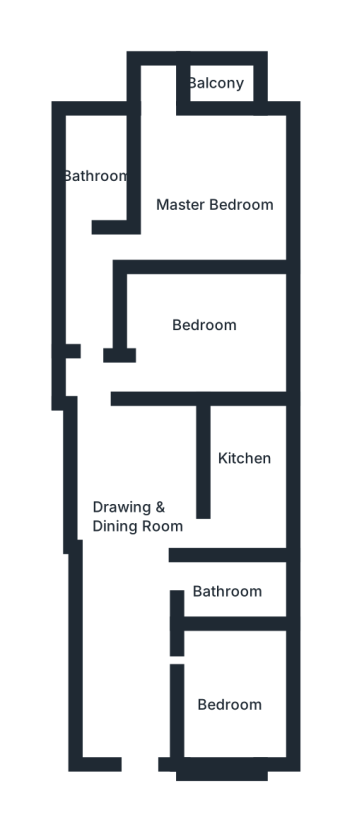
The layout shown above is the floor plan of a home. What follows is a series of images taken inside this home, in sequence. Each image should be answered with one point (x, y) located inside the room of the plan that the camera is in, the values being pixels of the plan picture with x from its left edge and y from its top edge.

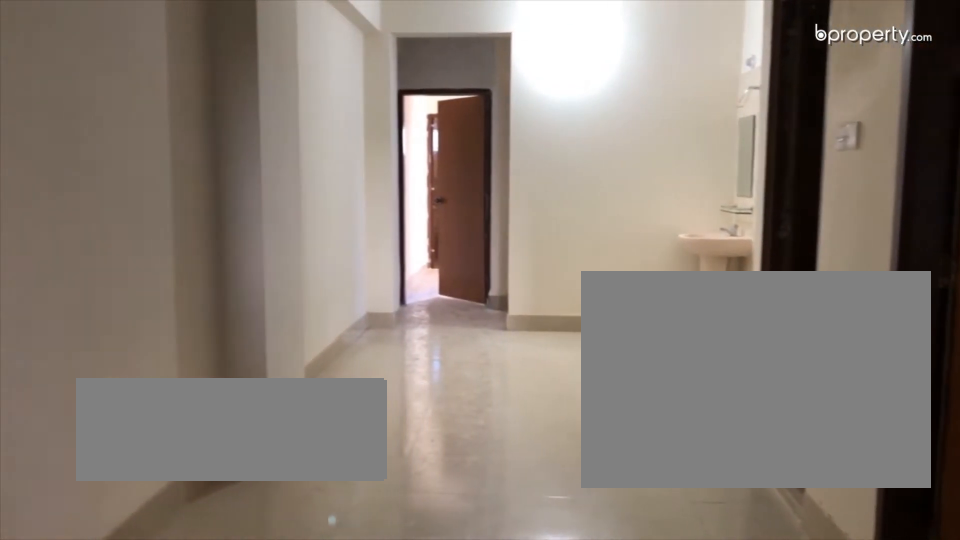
(127, 648)
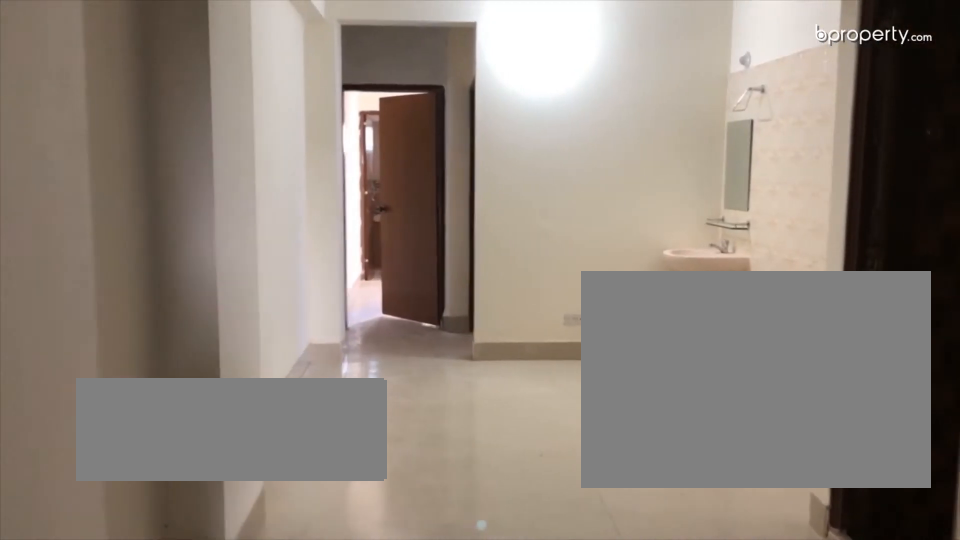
(127, 648)
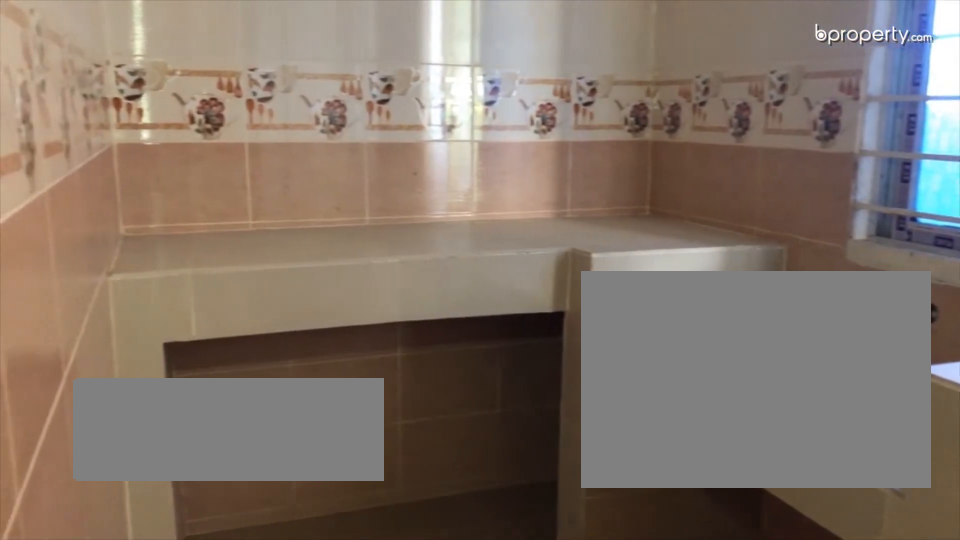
(246, 487)
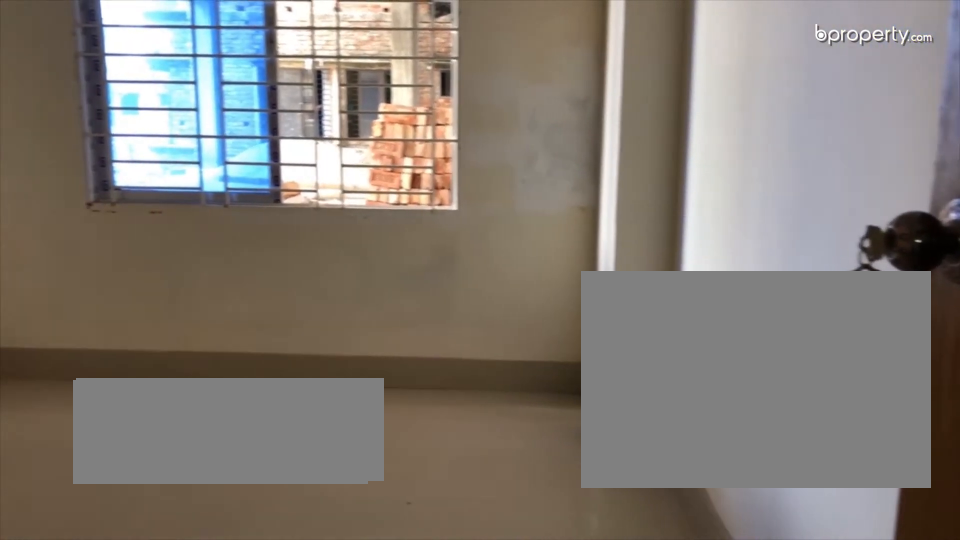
(179, 362)
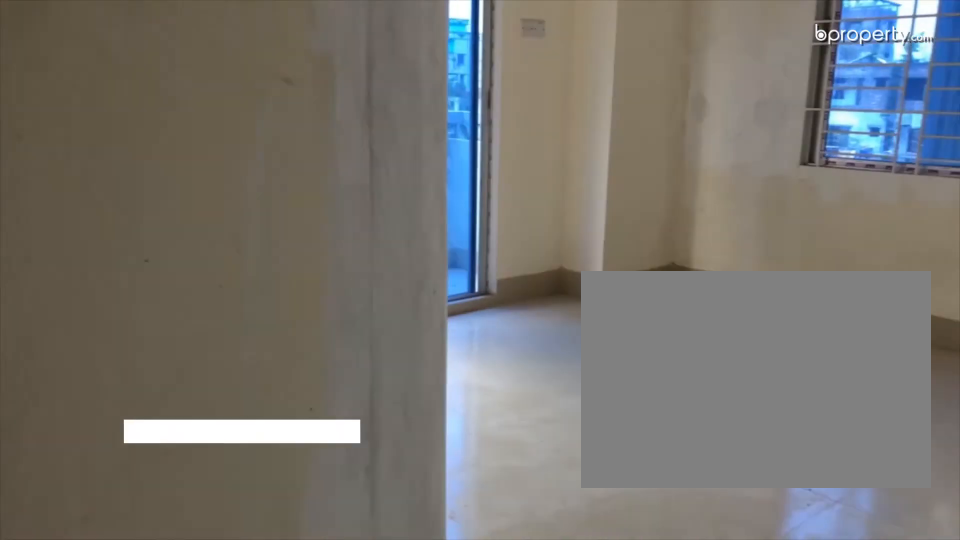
(224, 202)
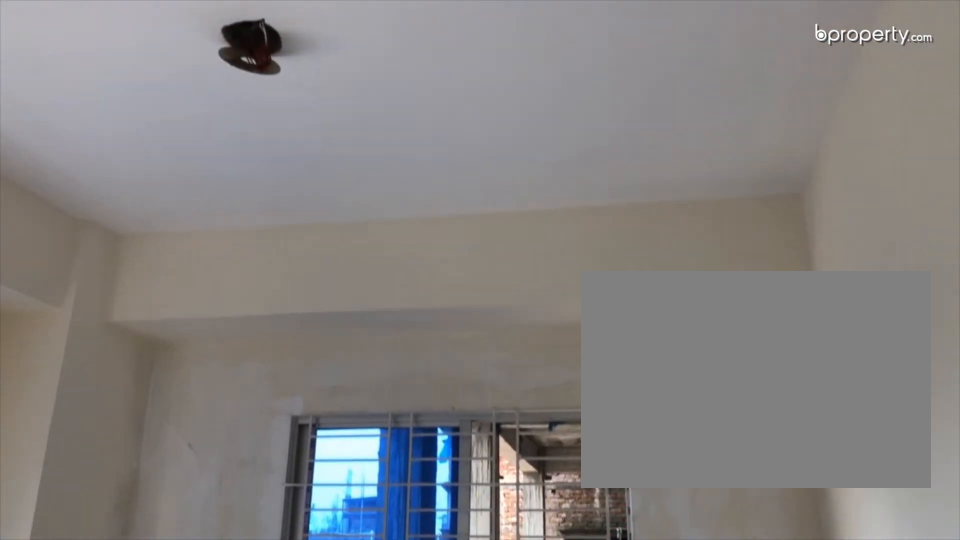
(224, 202)
